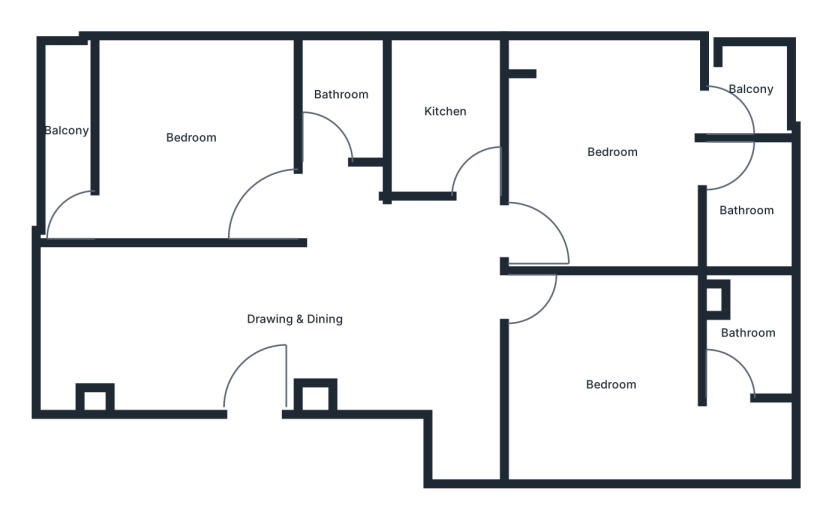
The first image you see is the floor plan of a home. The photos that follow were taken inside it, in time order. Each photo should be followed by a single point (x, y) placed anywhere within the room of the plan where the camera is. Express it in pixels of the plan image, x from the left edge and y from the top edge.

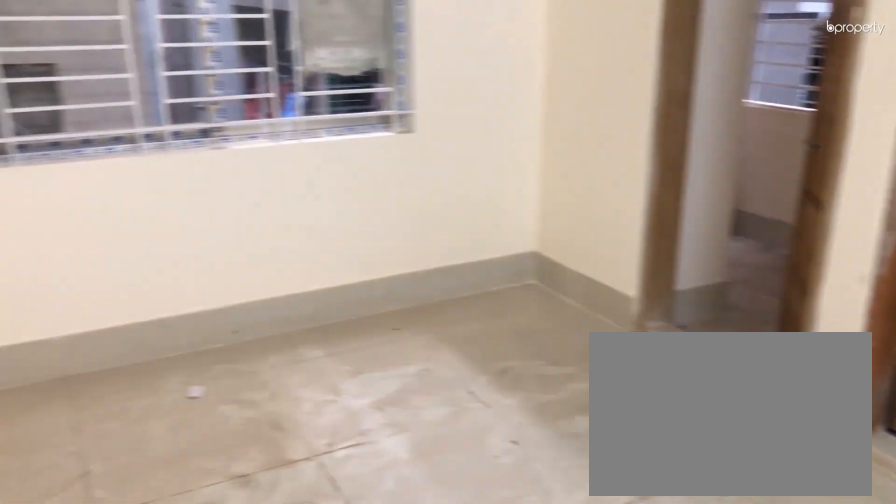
(608, 155)
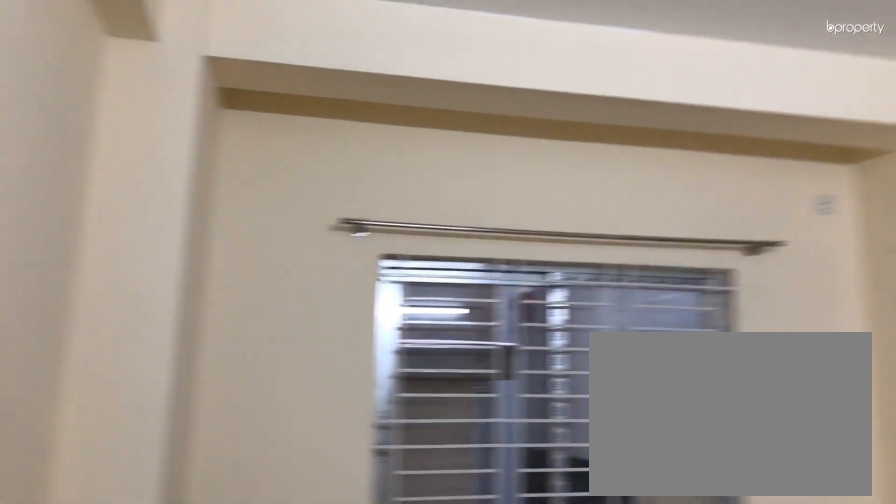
(608, 155)
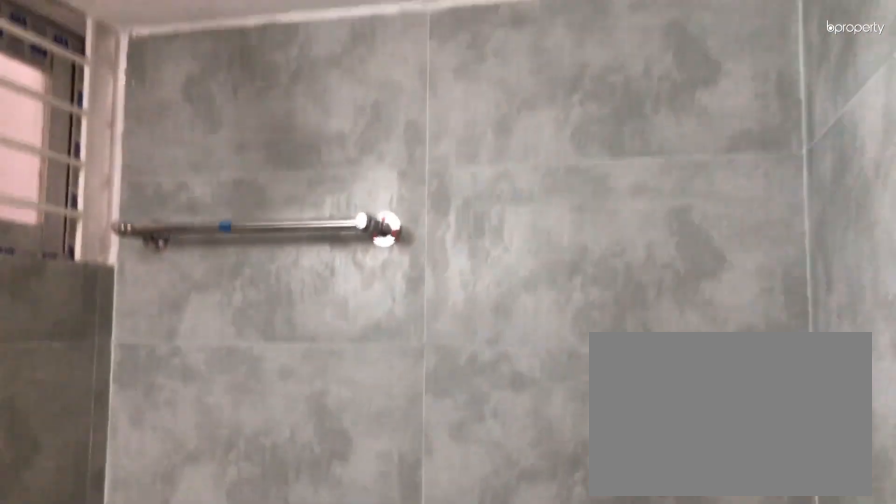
(743, 204)
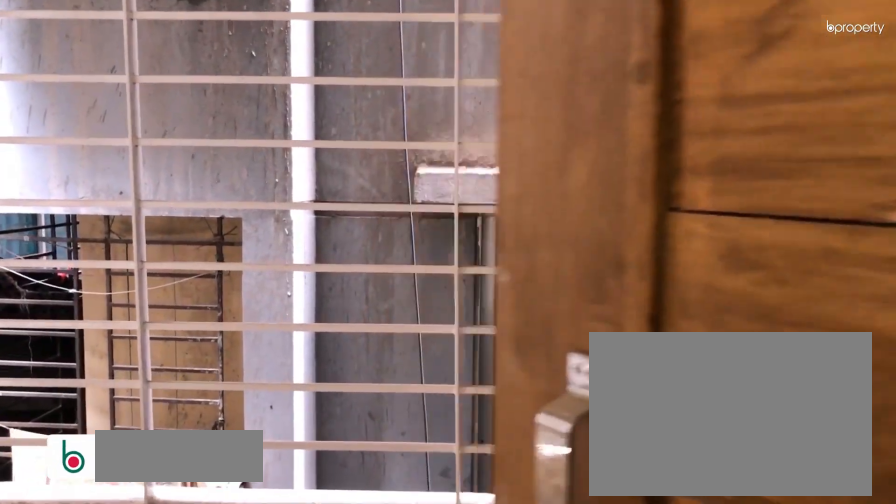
(741, 89)
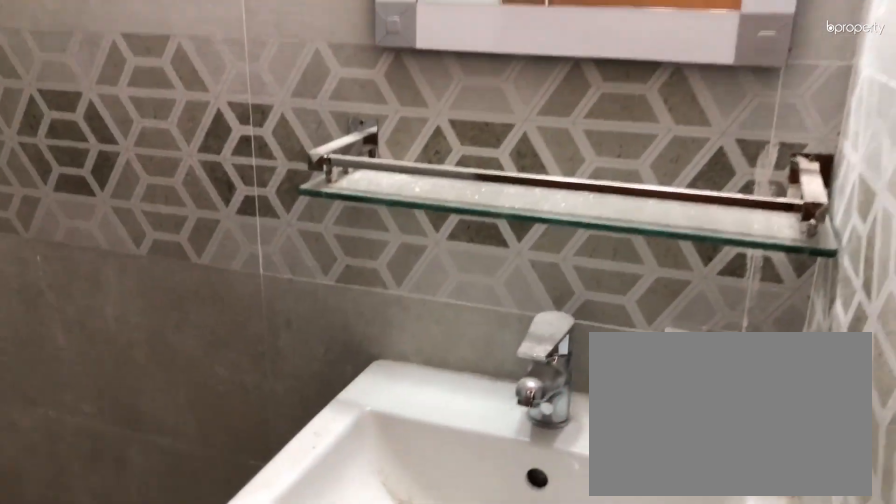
(744, 339)
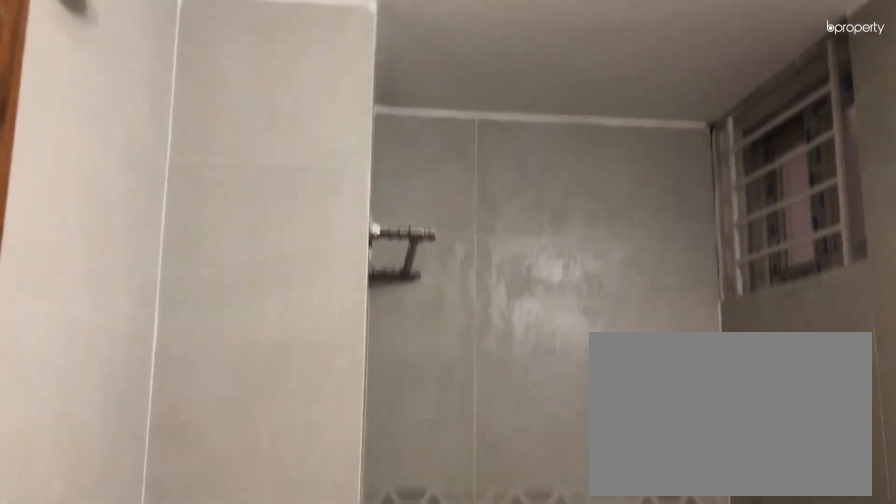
(744, 339)
